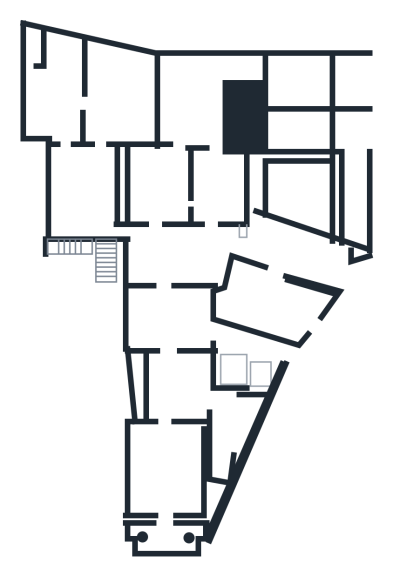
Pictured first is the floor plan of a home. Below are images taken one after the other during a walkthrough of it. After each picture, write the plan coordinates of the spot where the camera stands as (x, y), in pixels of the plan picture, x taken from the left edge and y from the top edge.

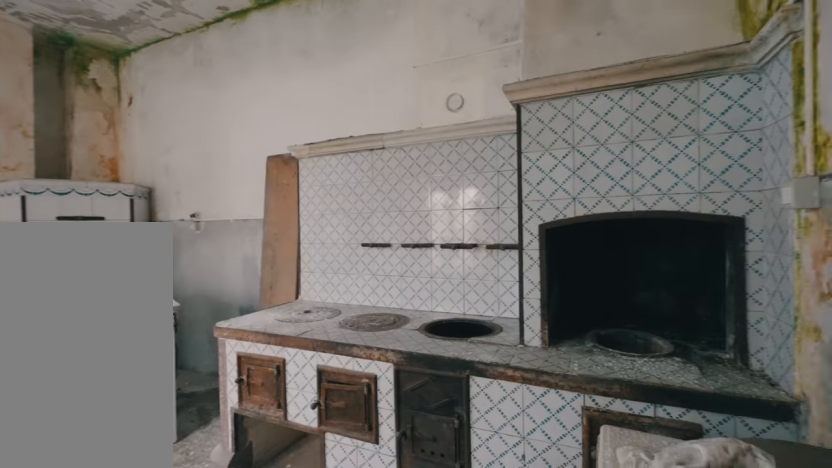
(107, 103)
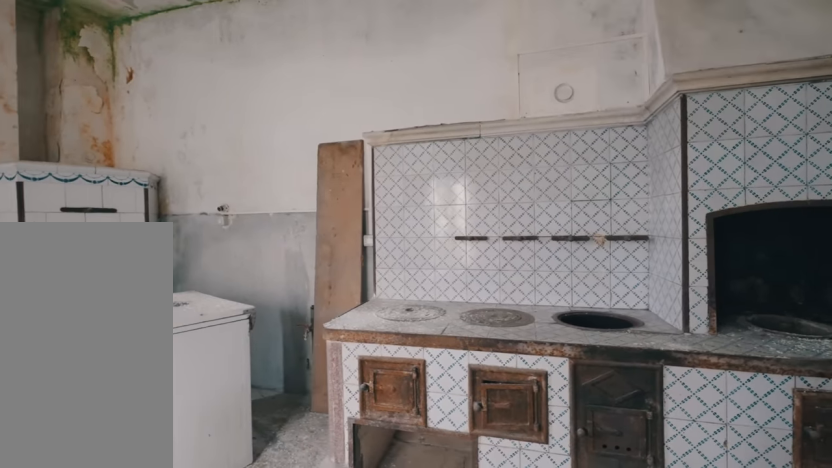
(107, 103)
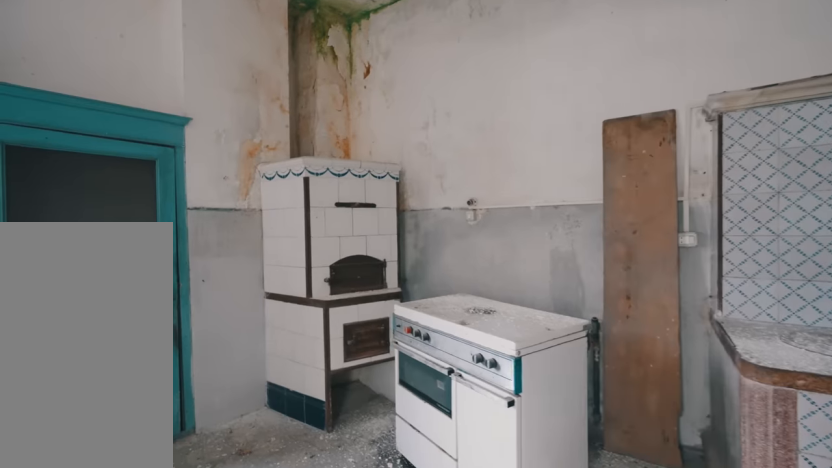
(108, 103)
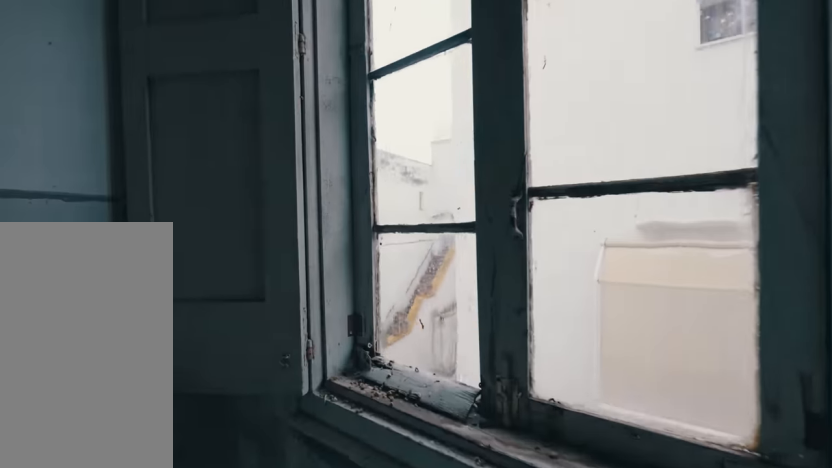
(108, 103)
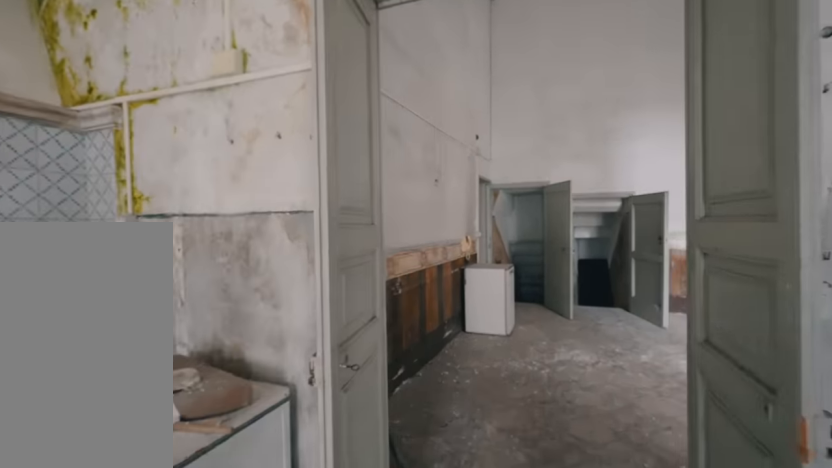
(107, 107)
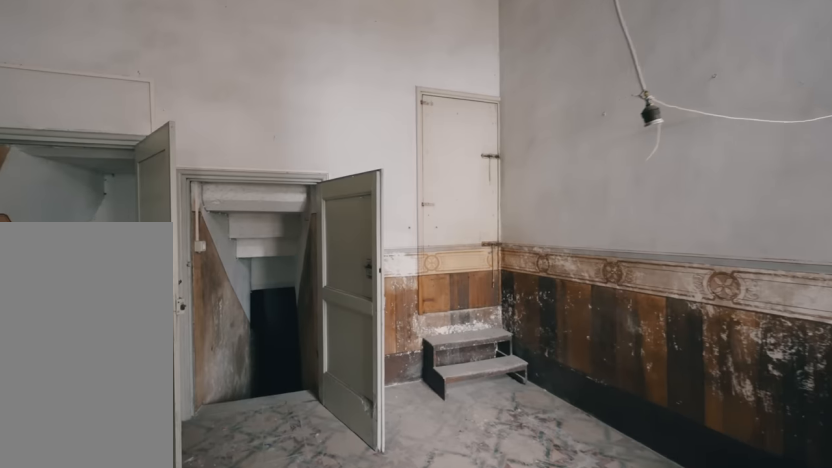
(81, 192)
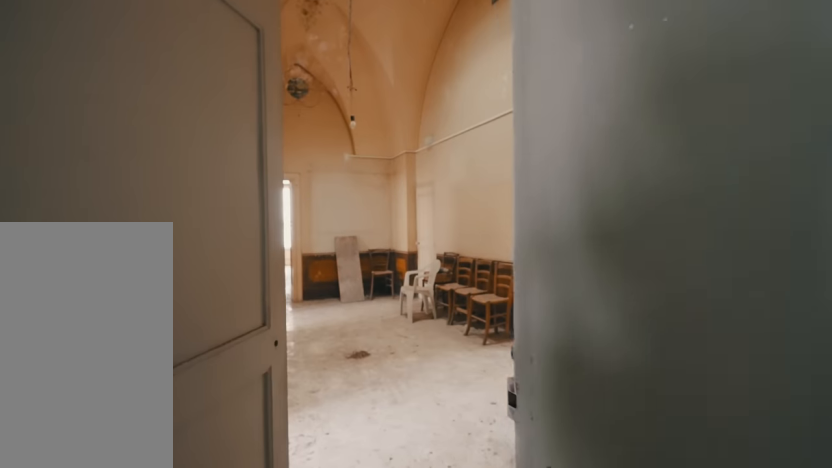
(98, 204)
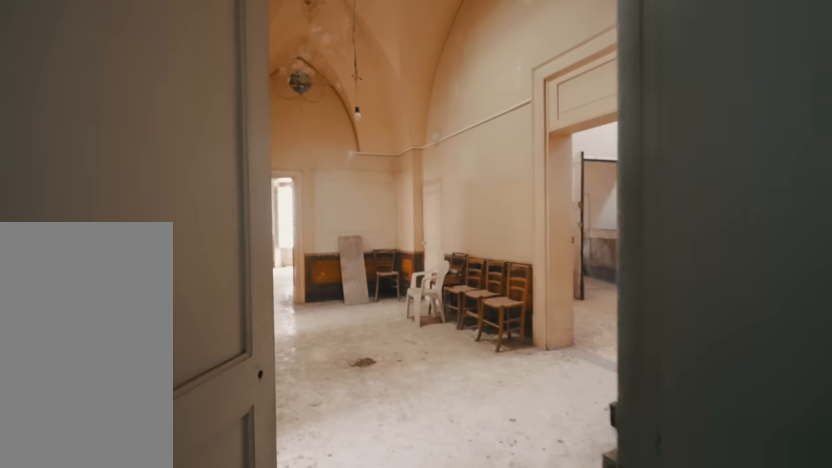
(122, 221)
